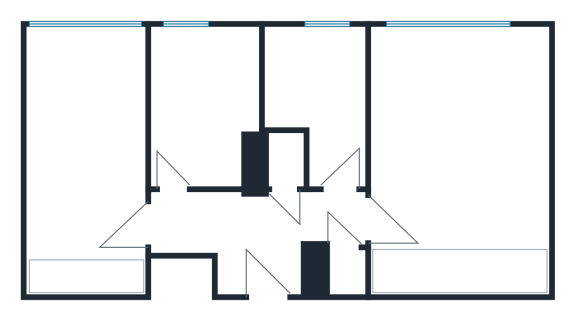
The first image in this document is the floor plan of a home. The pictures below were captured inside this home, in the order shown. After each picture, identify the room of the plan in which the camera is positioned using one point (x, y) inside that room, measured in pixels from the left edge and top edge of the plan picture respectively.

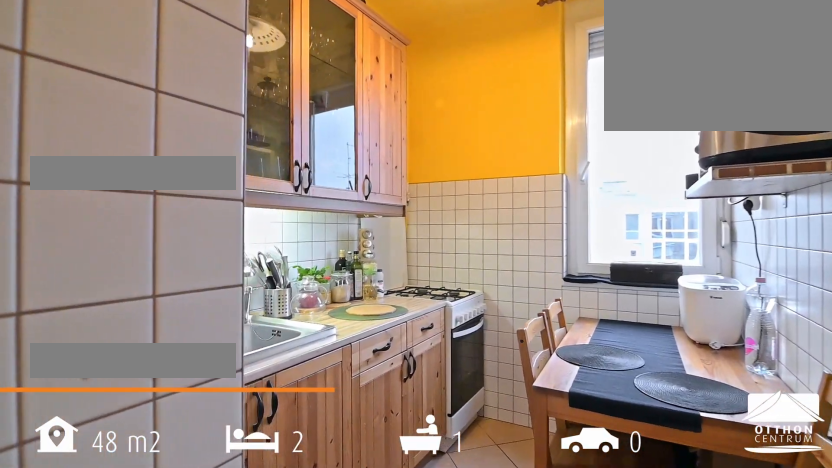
(321, 80)
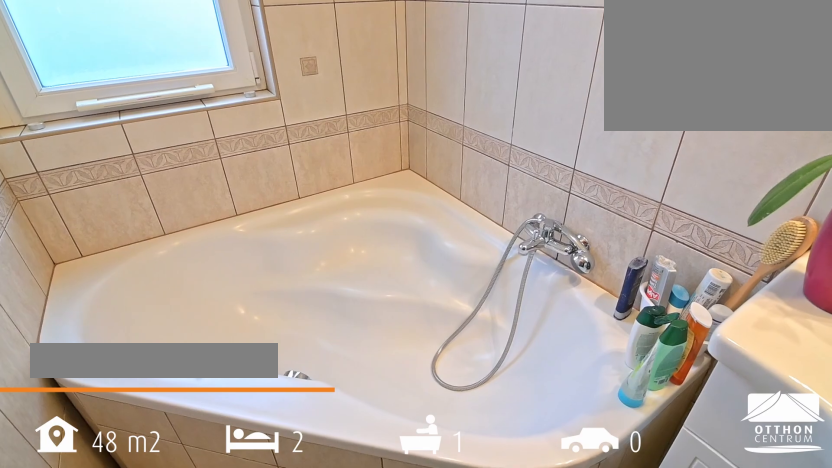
(207, 95)
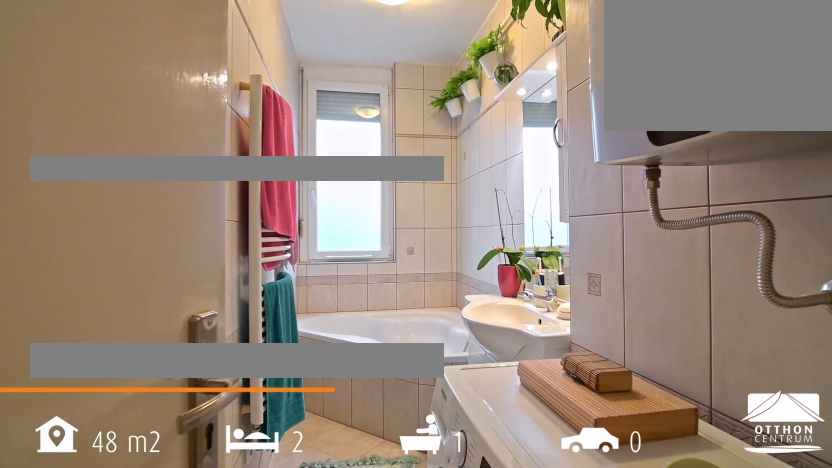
(207, 95)
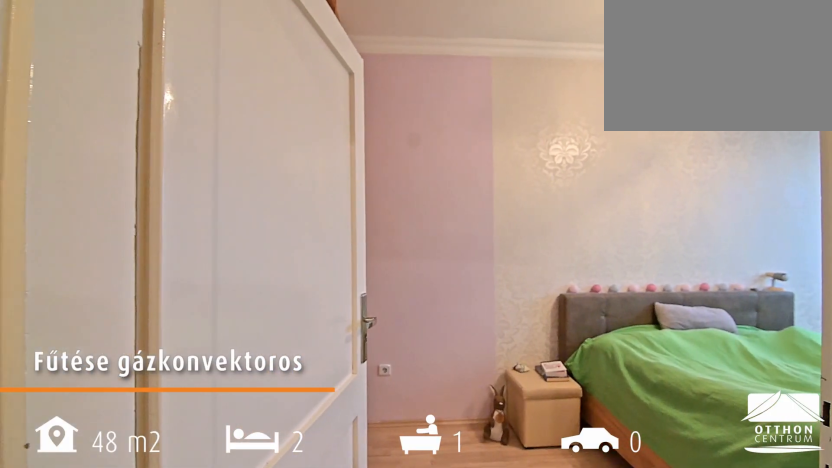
(89, 152)
